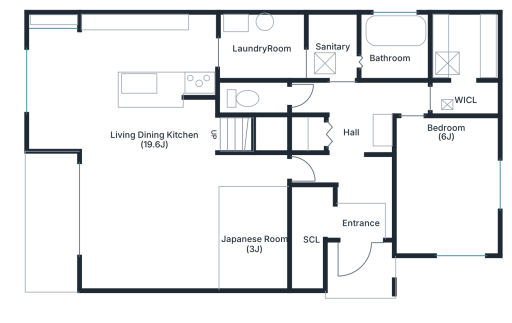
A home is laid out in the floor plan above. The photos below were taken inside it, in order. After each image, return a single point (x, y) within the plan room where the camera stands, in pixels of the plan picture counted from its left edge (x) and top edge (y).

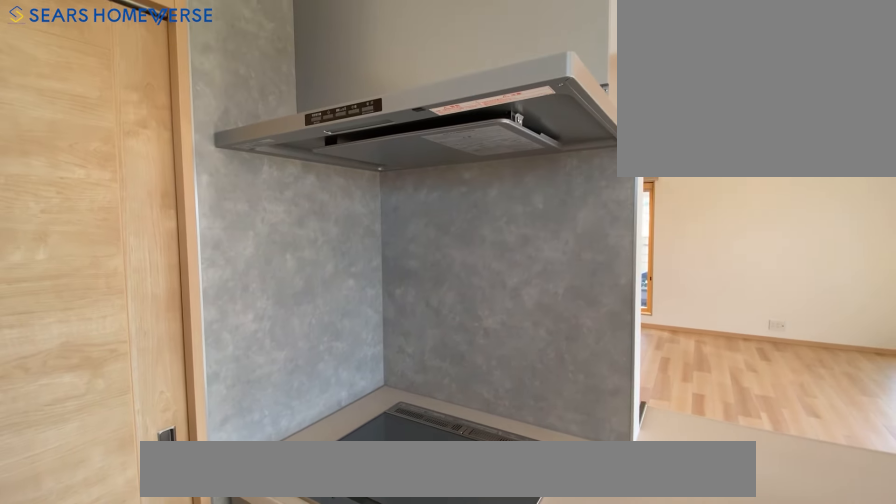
(154, 51)
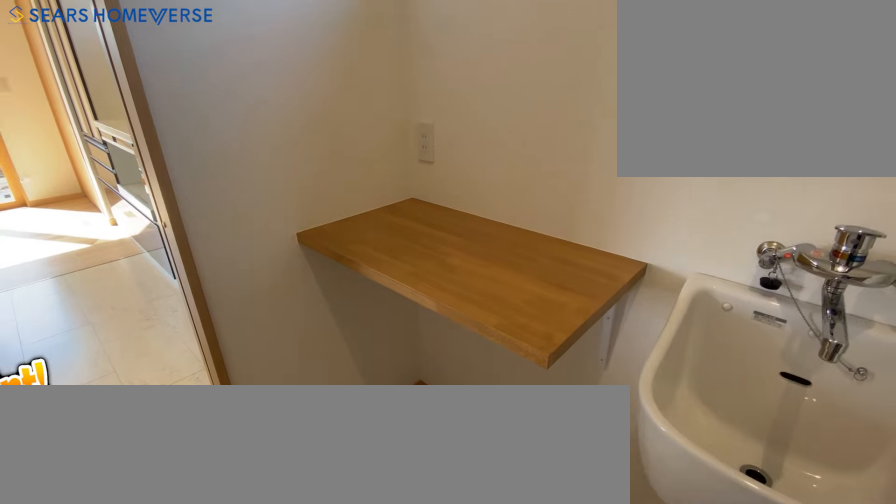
(263, 52)
